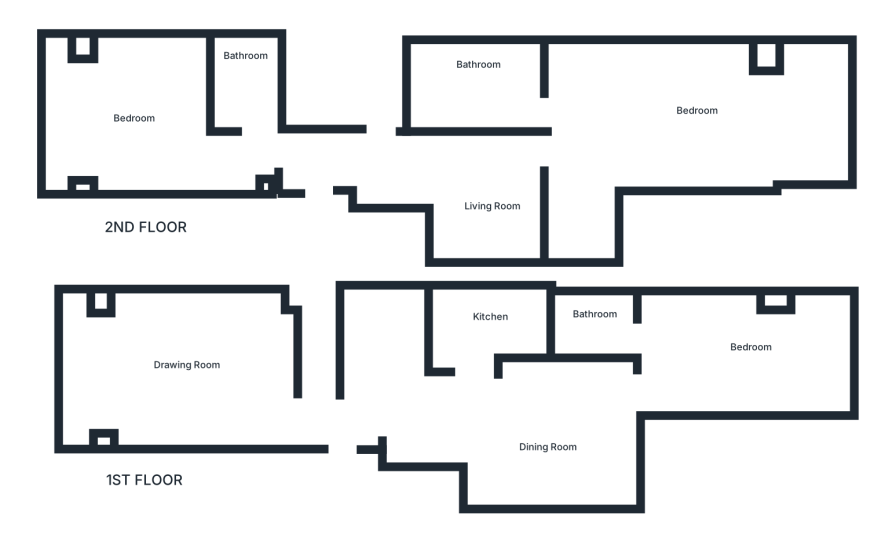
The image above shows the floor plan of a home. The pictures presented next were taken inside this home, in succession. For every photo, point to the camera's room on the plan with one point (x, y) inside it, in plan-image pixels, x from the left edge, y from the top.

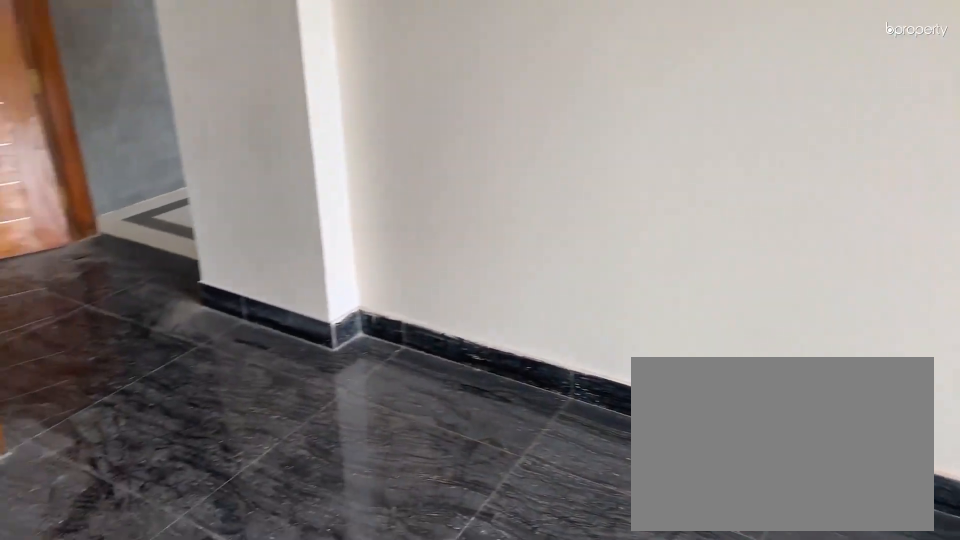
(163, 370)
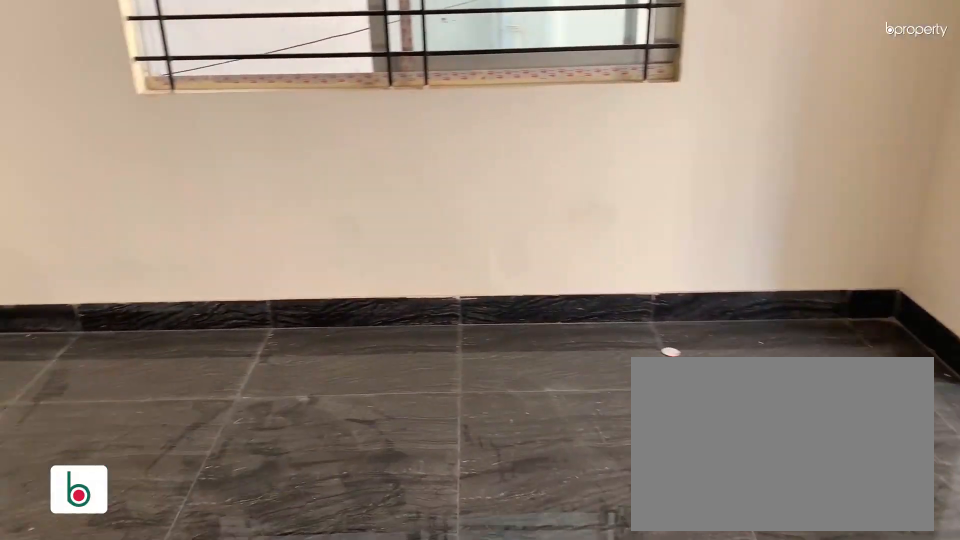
(745, 351)
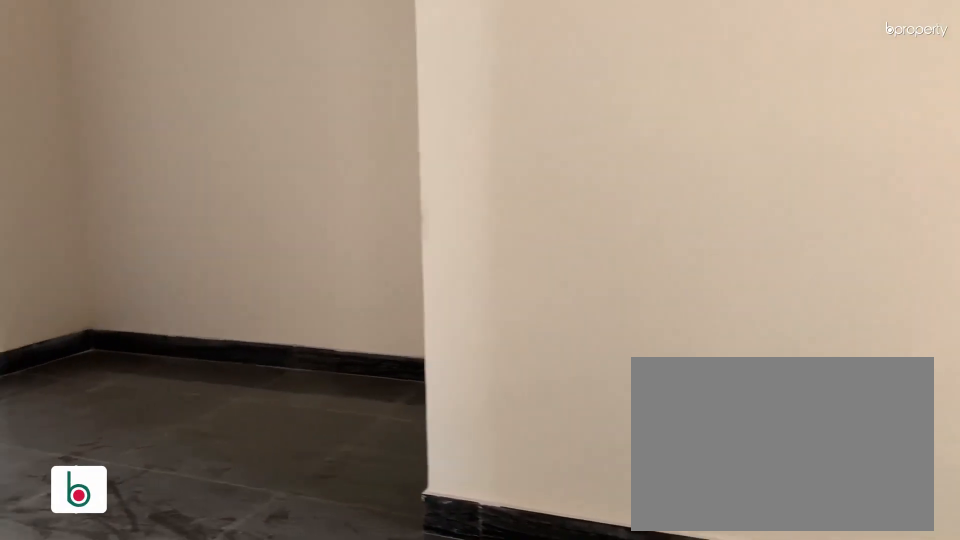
(435, 168)
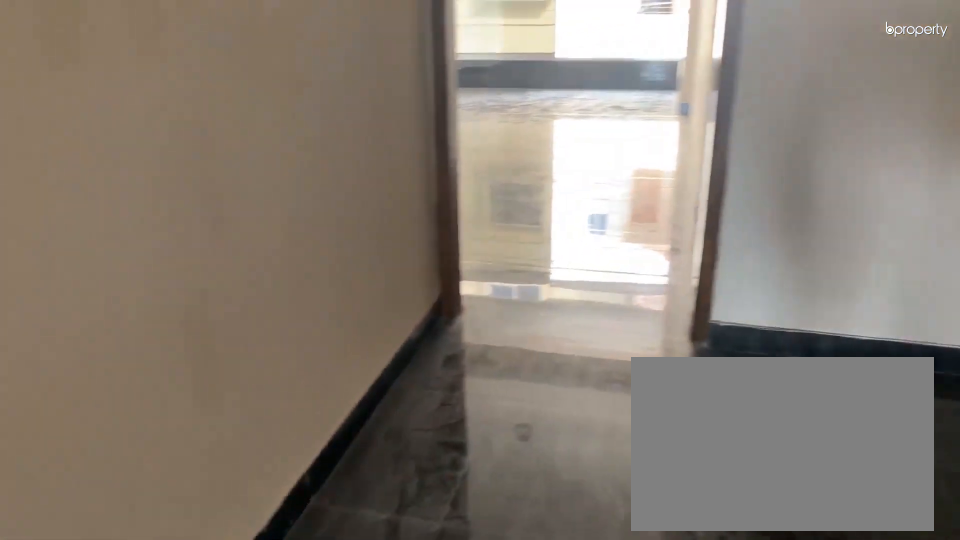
(435, 168)
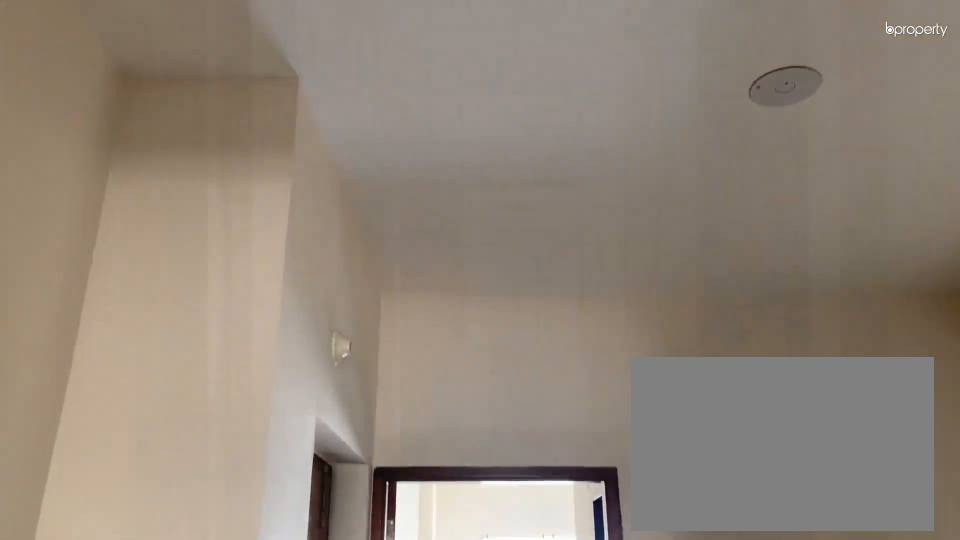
(435, 168)
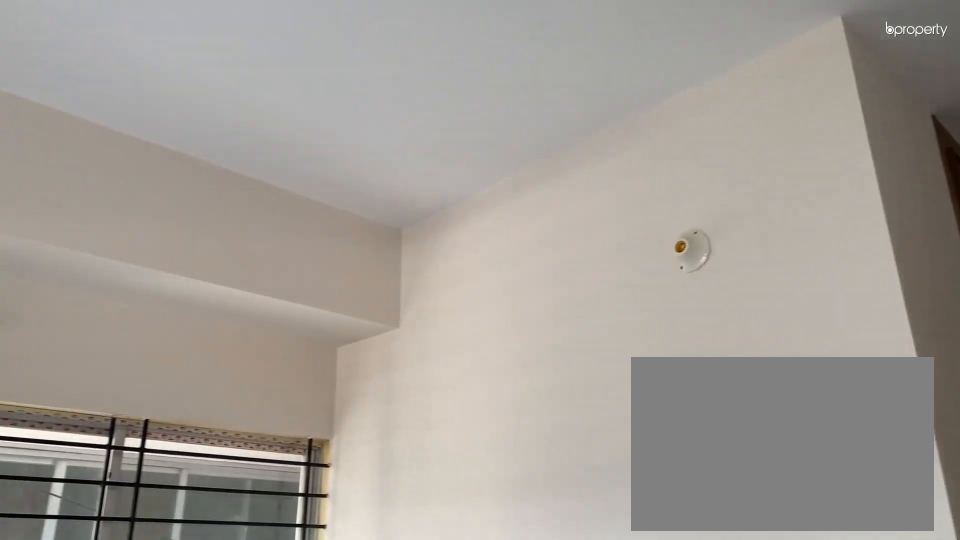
(141, 114)
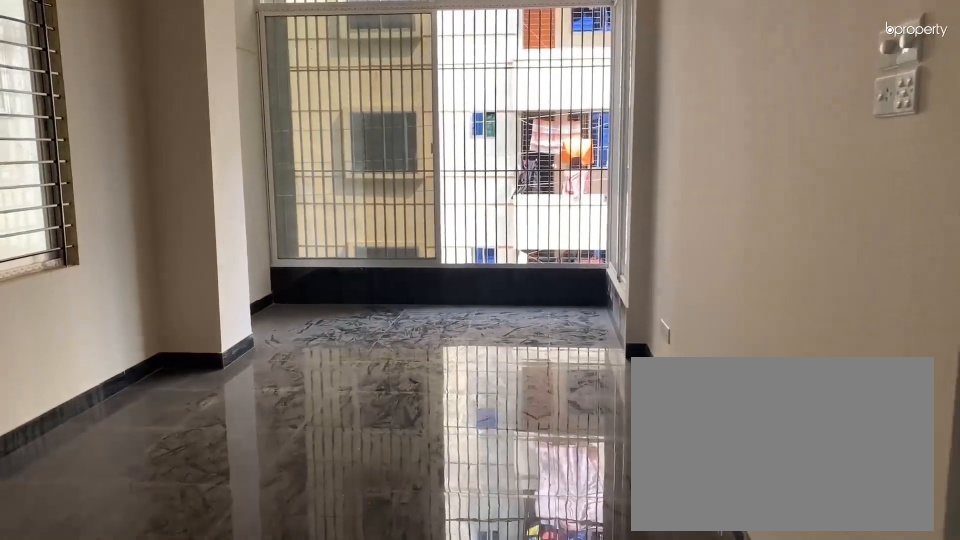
(690, 126)
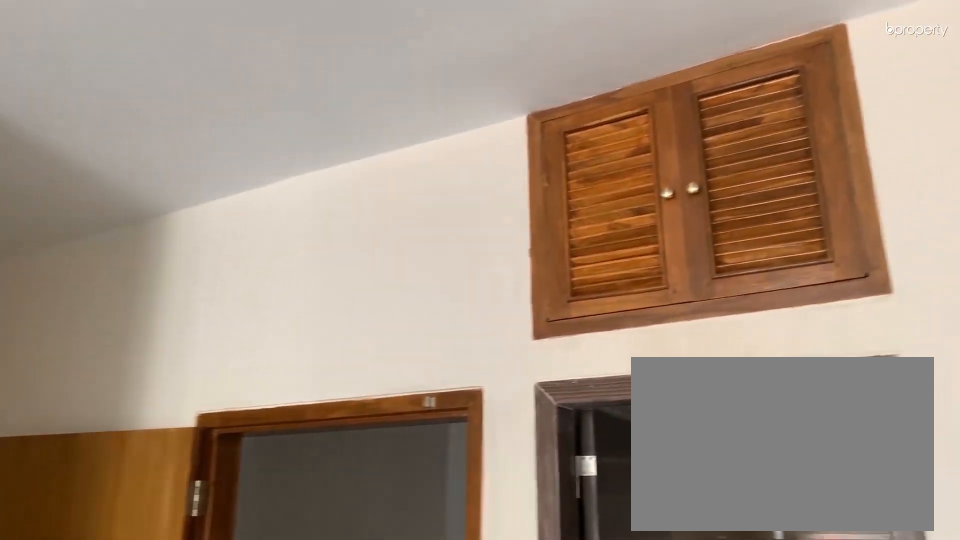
(679, 115)
